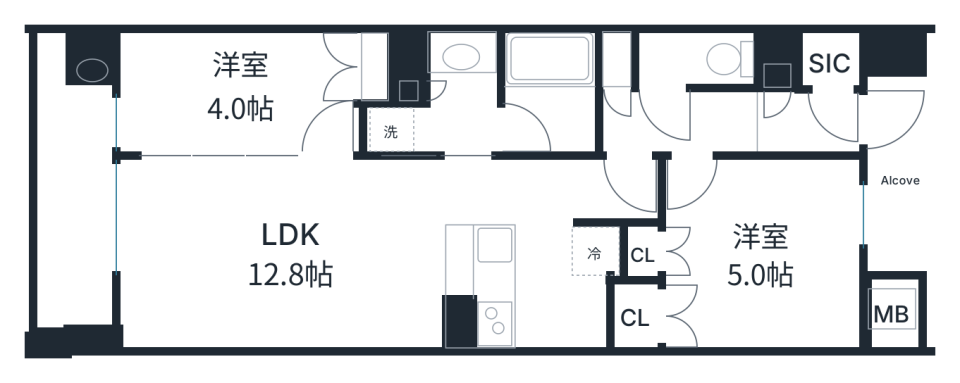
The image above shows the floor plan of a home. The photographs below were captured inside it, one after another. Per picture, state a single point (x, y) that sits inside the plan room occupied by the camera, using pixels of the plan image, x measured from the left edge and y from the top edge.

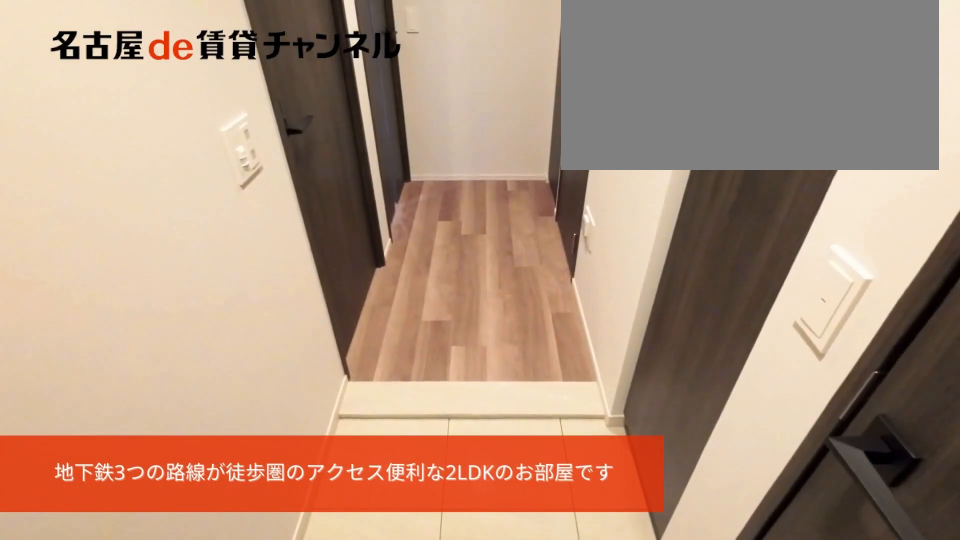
(833, 122)
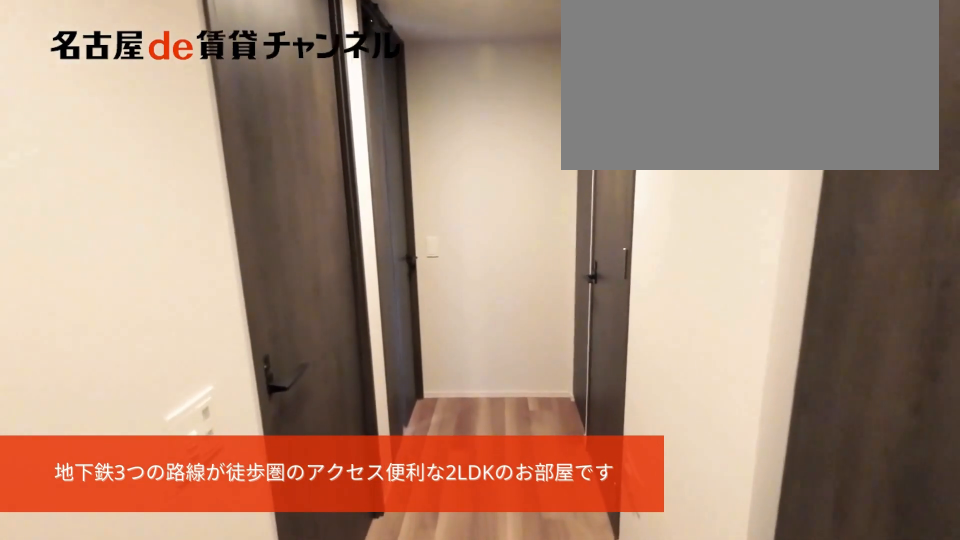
(833, 122)
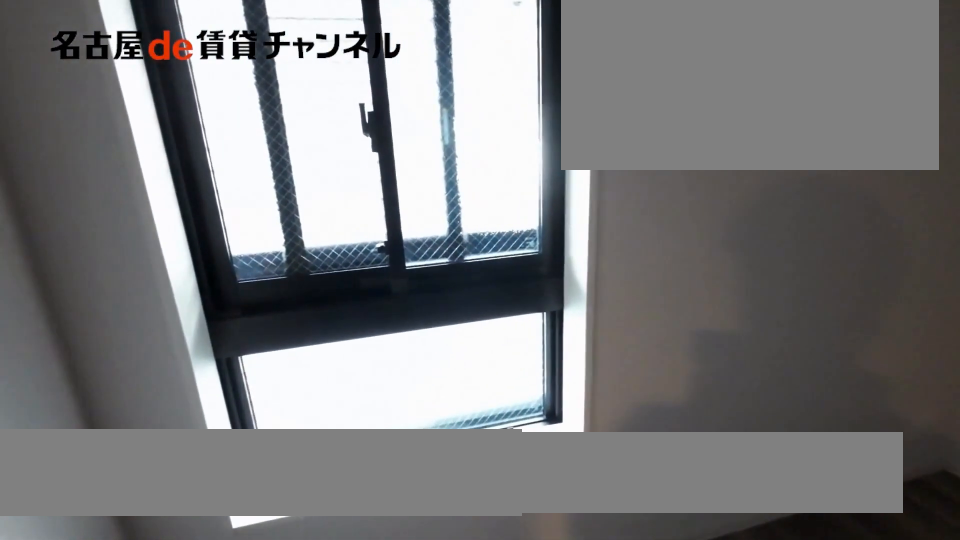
(760, 250)
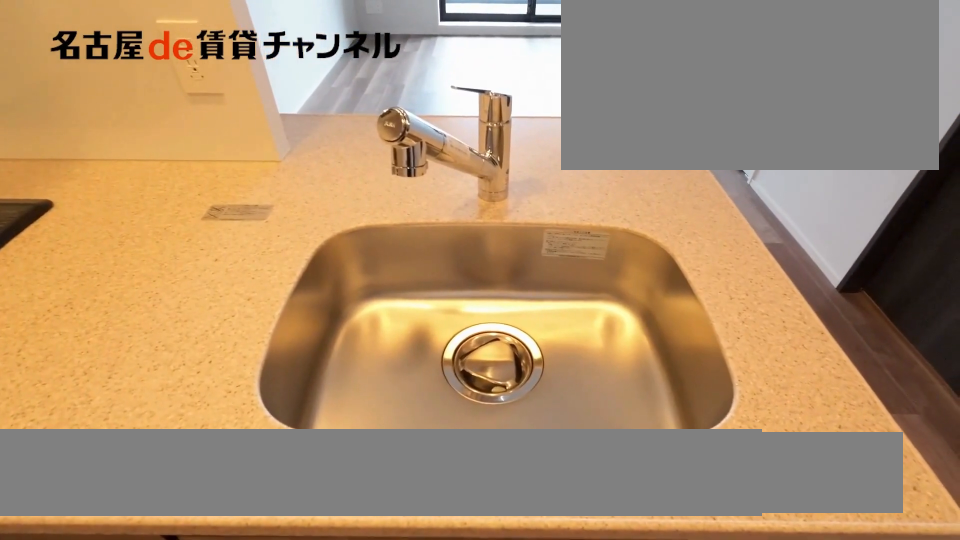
(521, 286)
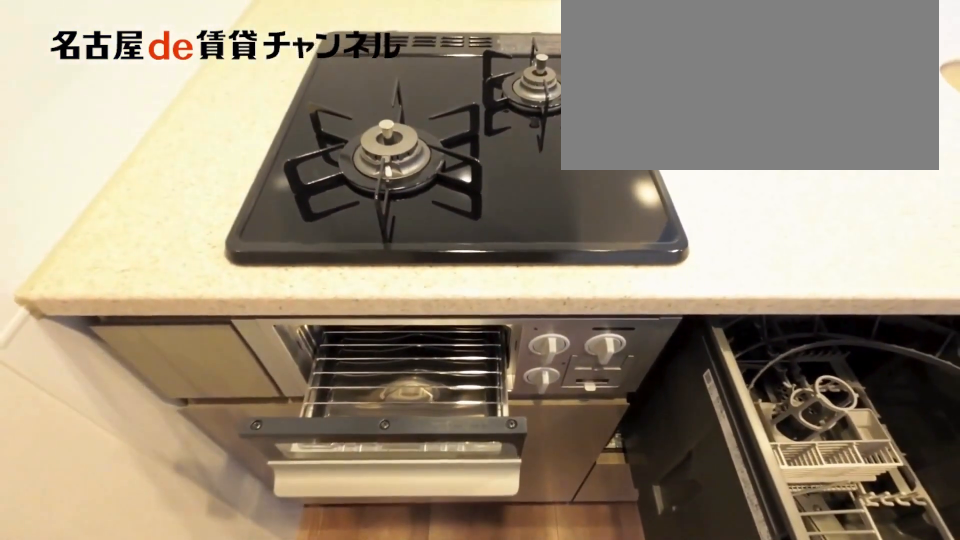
(521, 286)
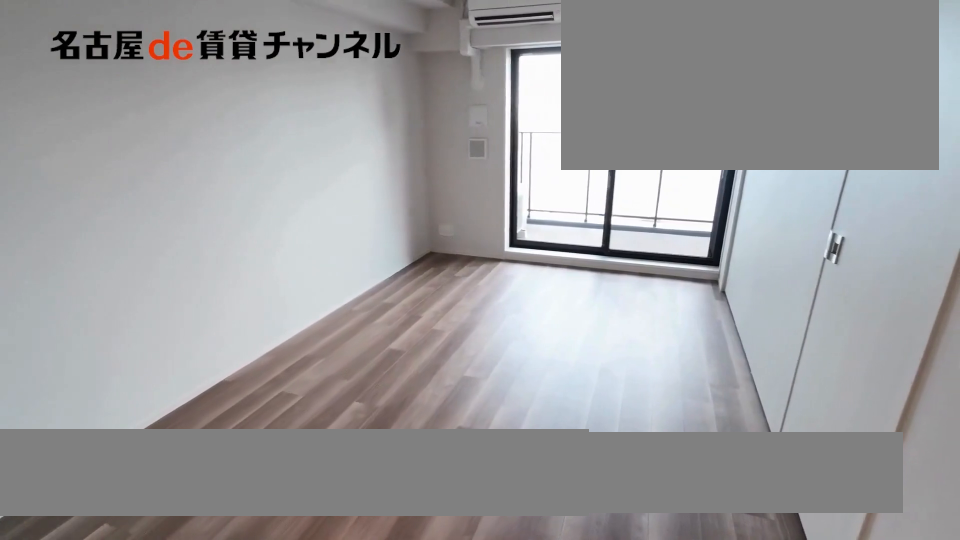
(277, 251)
